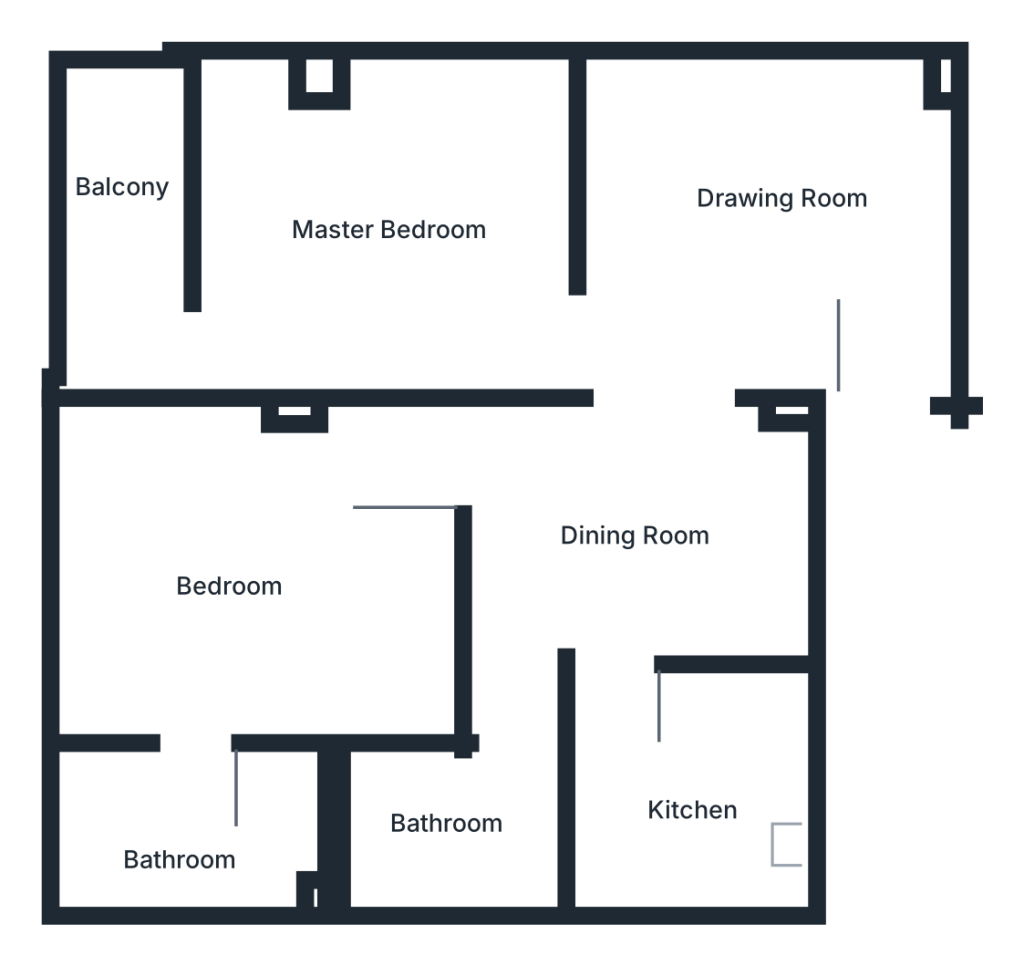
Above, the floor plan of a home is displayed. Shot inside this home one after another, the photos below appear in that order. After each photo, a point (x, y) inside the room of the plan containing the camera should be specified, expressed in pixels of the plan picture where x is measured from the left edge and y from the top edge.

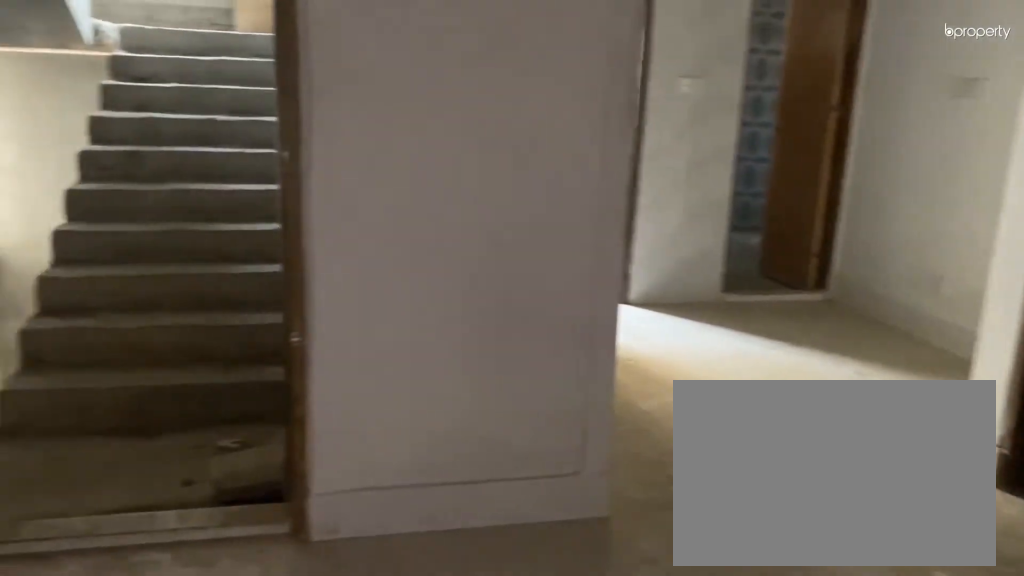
(751, 221)
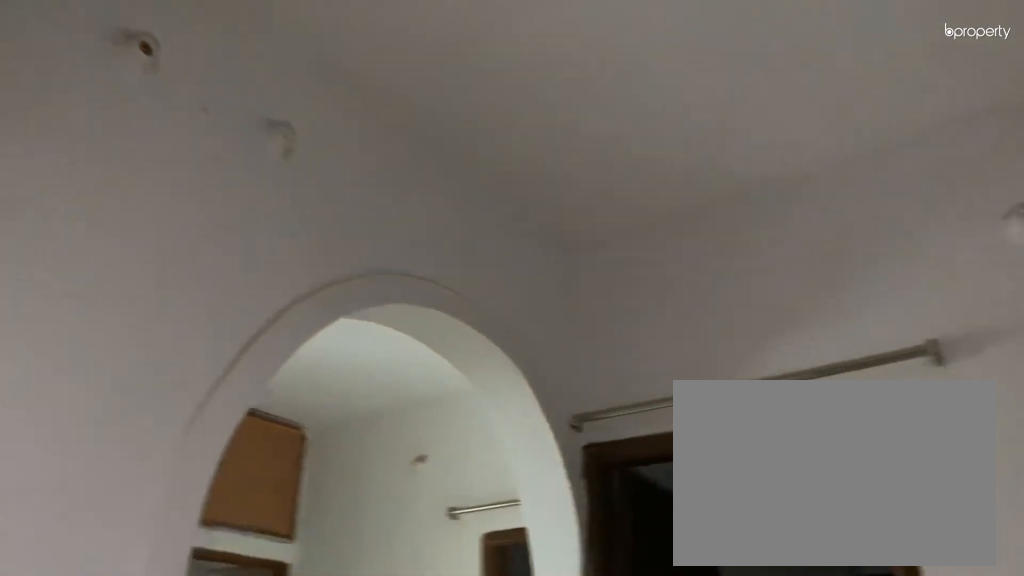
(751, 221)
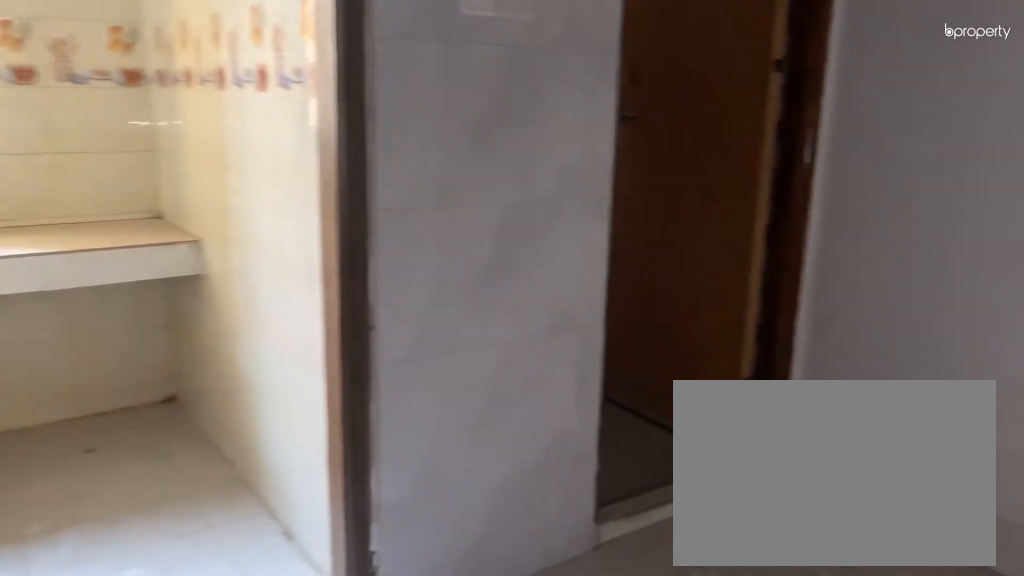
(622, 523)
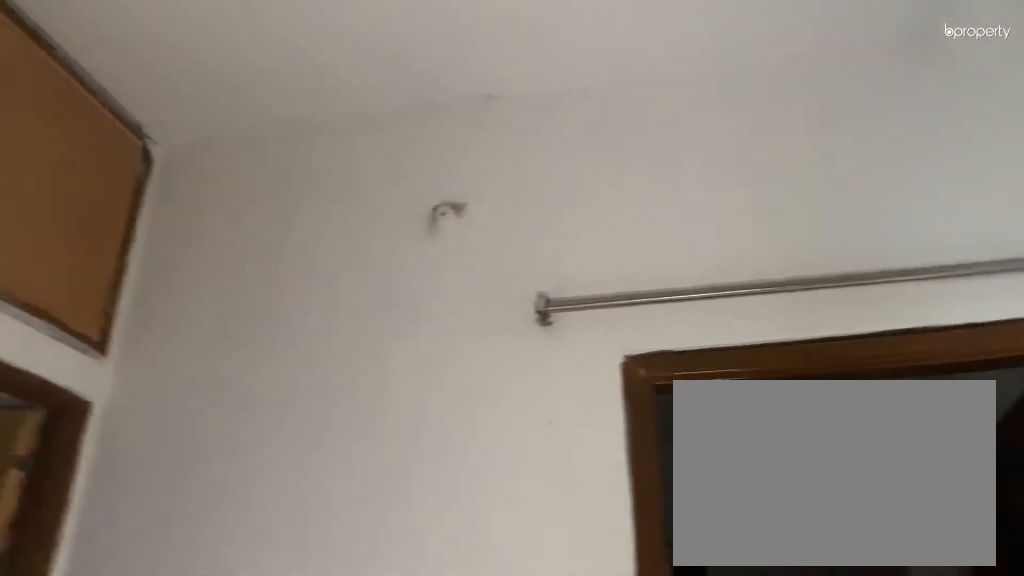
(622, 523)
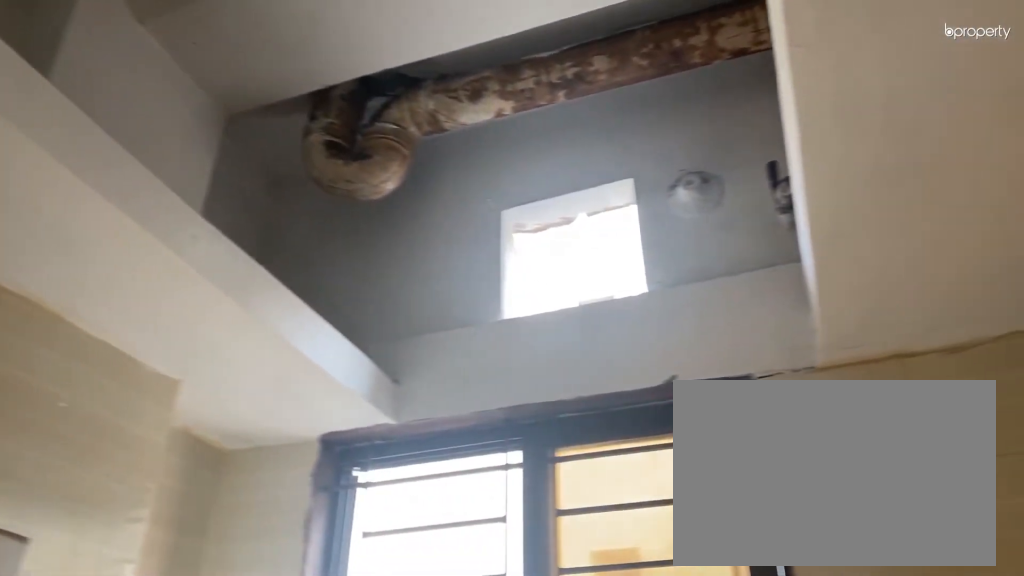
(694, 774)
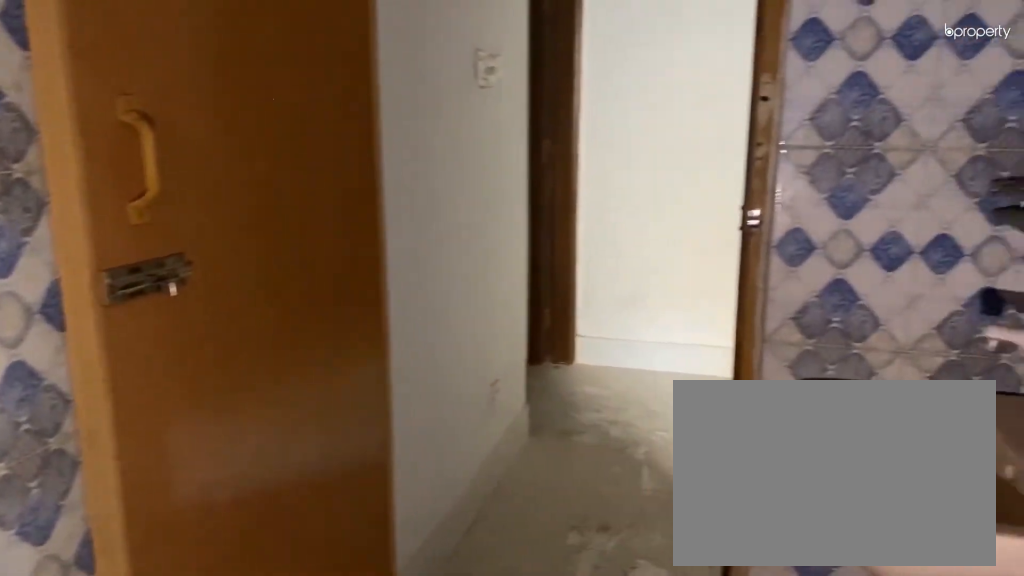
(442, 827)
